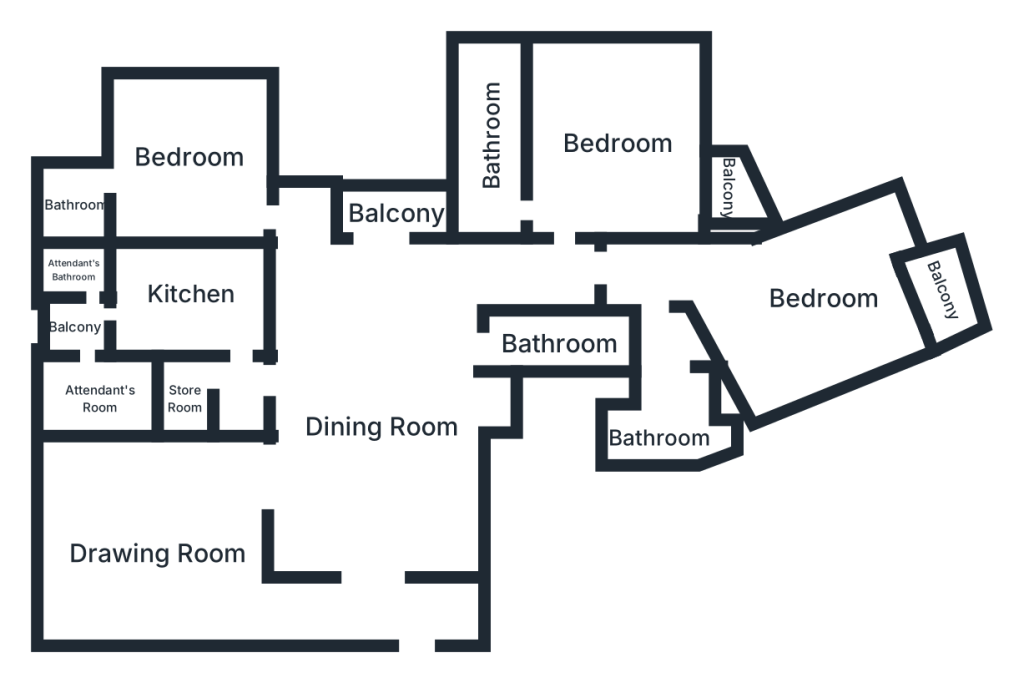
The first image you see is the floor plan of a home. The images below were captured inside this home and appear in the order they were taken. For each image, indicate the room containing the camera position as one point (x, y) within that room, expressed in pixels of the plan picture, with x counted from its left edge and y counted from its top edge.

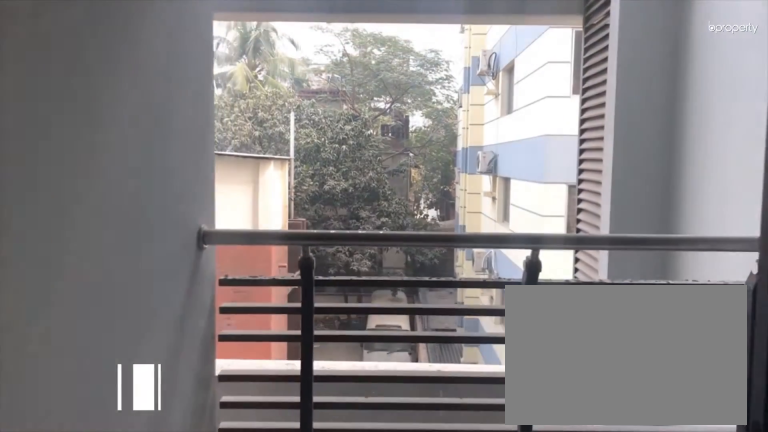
(397, 215)
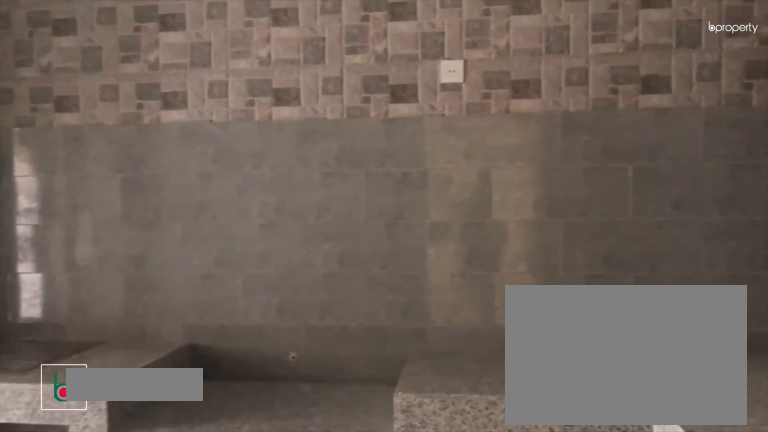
(190, 298)
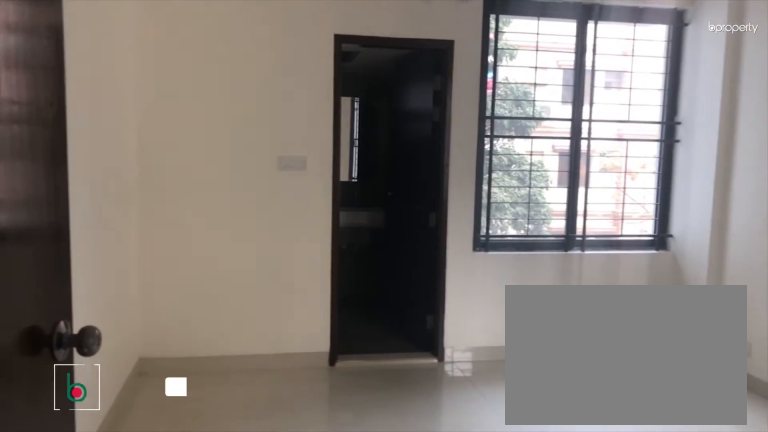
(187, 160)
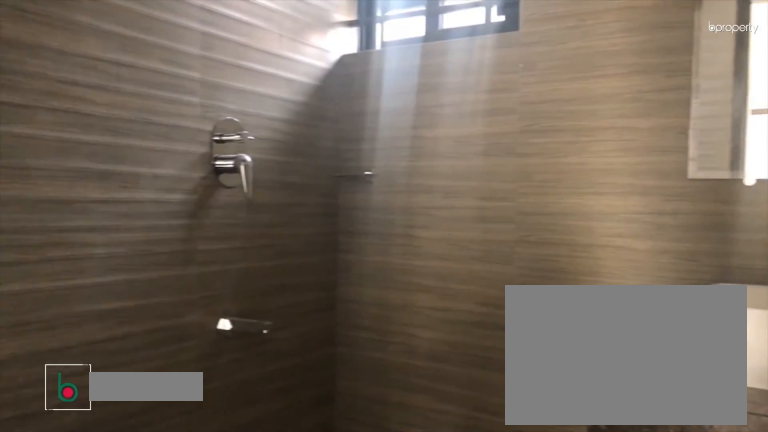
(82, 205)
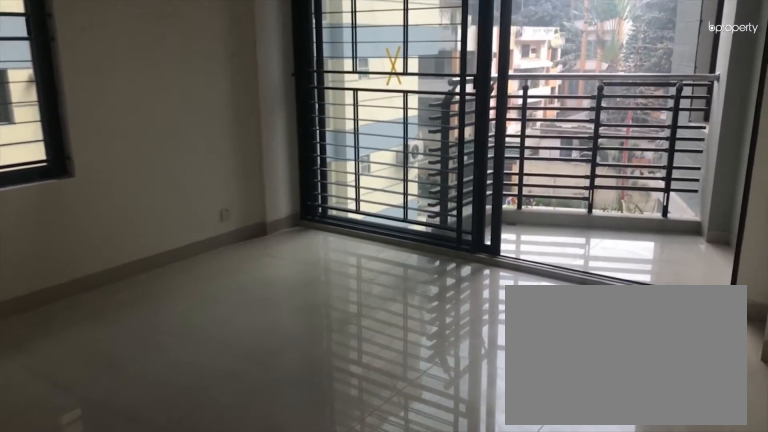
(618, 148)
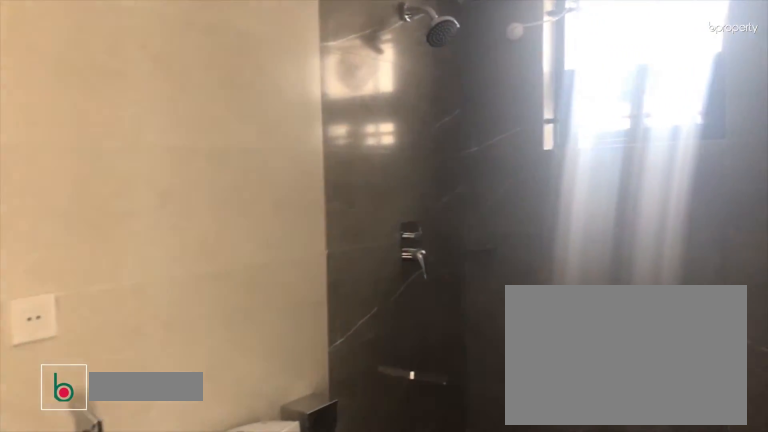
(493, 132)
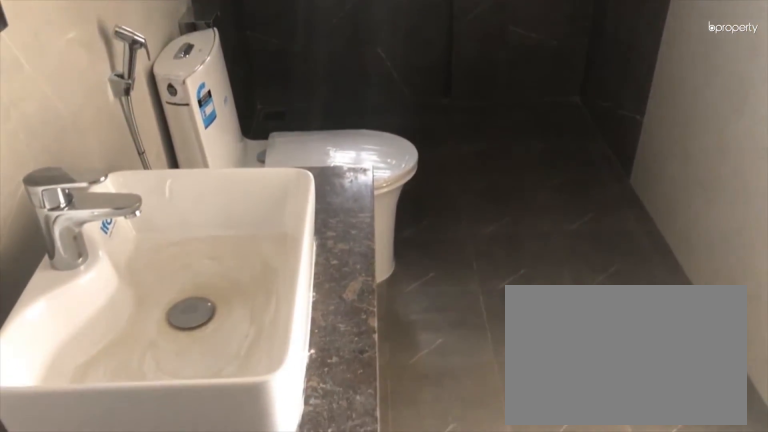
(493, 132)
